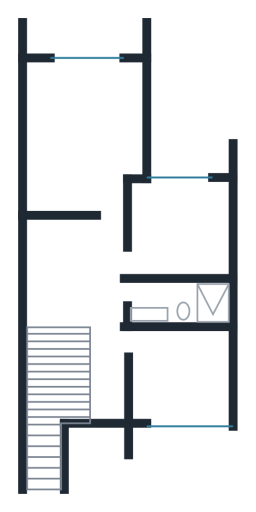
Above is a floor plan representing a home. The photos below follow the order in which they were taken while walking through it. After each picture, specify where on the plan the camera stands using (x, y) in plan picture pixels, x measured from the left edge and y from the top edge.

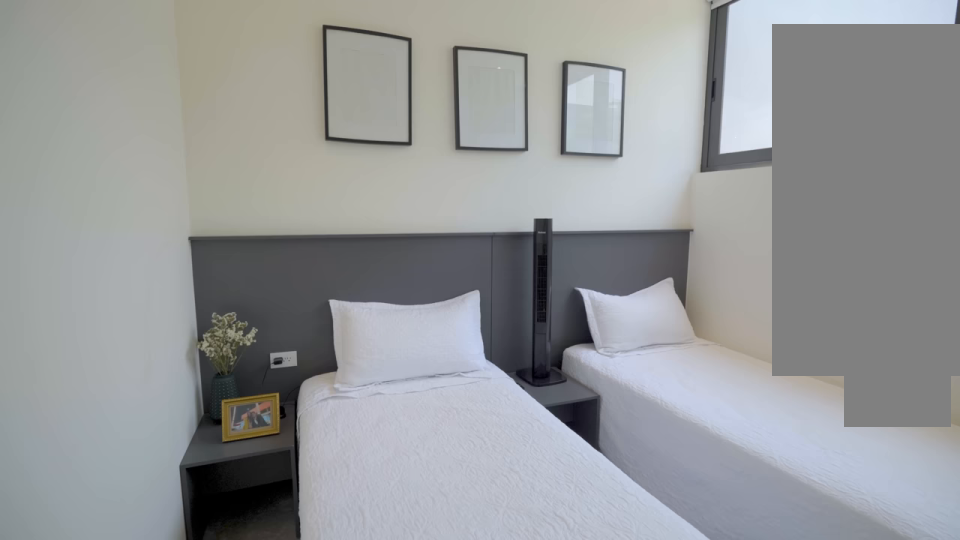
(132, 339)
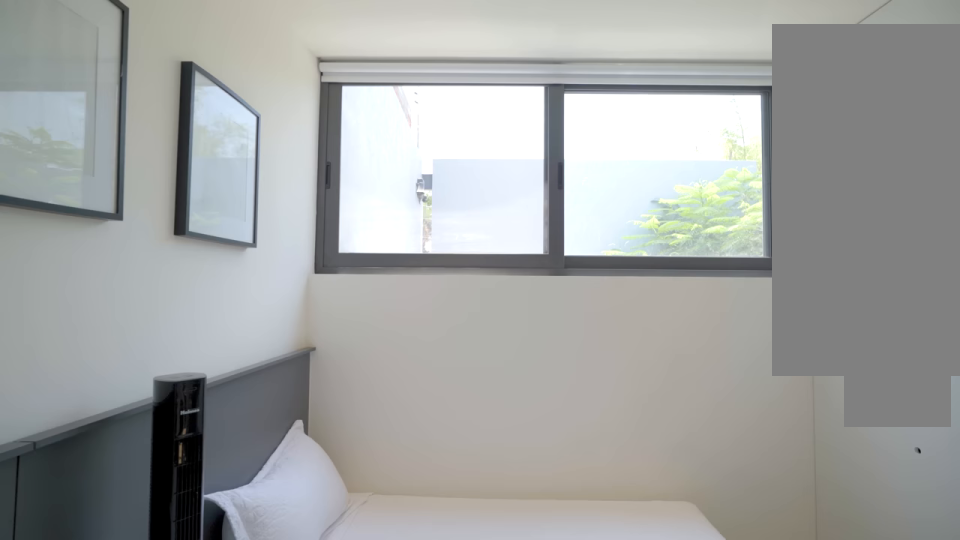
(153, 387)
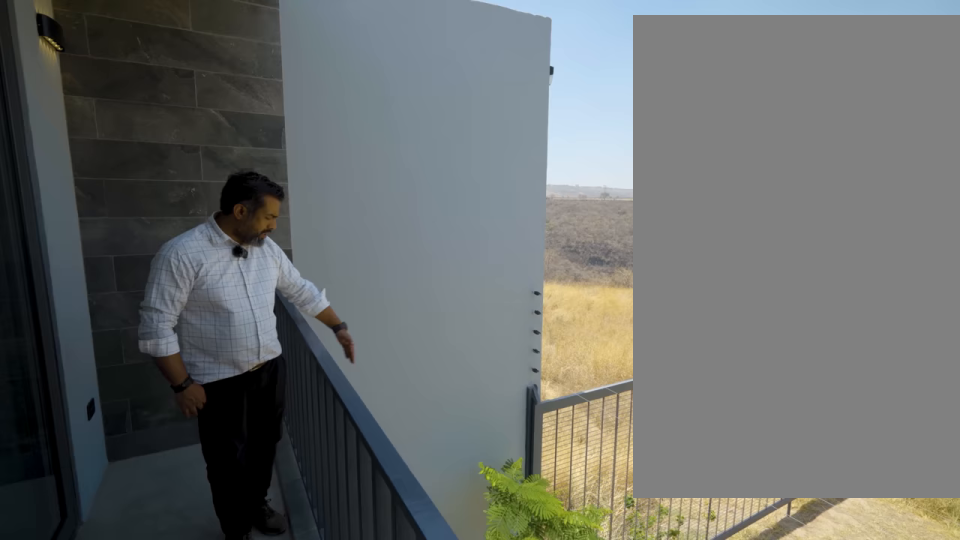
(82, 42)
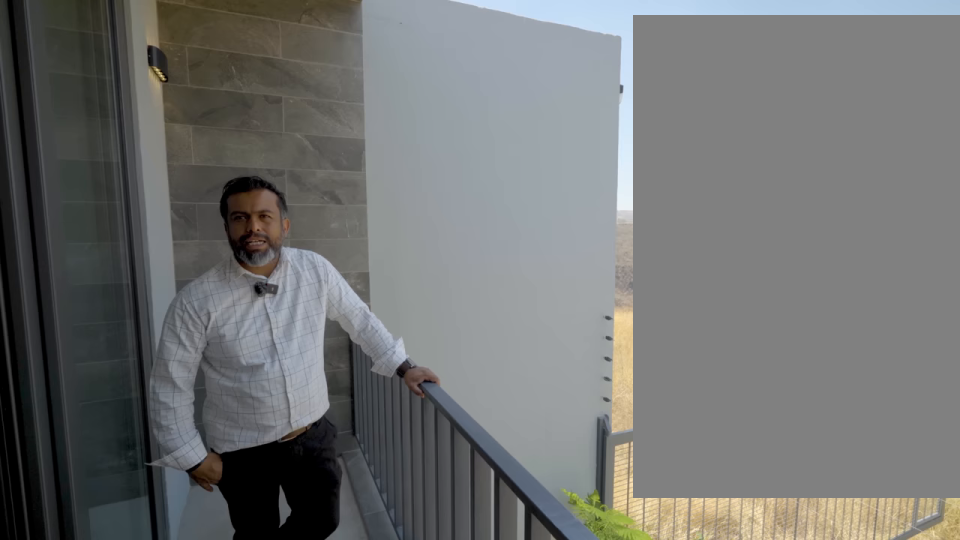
(96, 43)
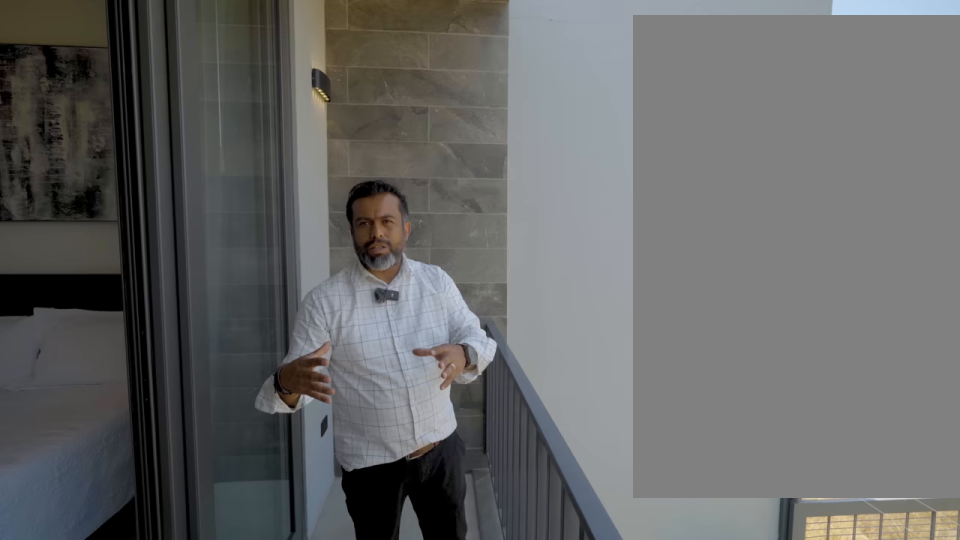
(96, 43)
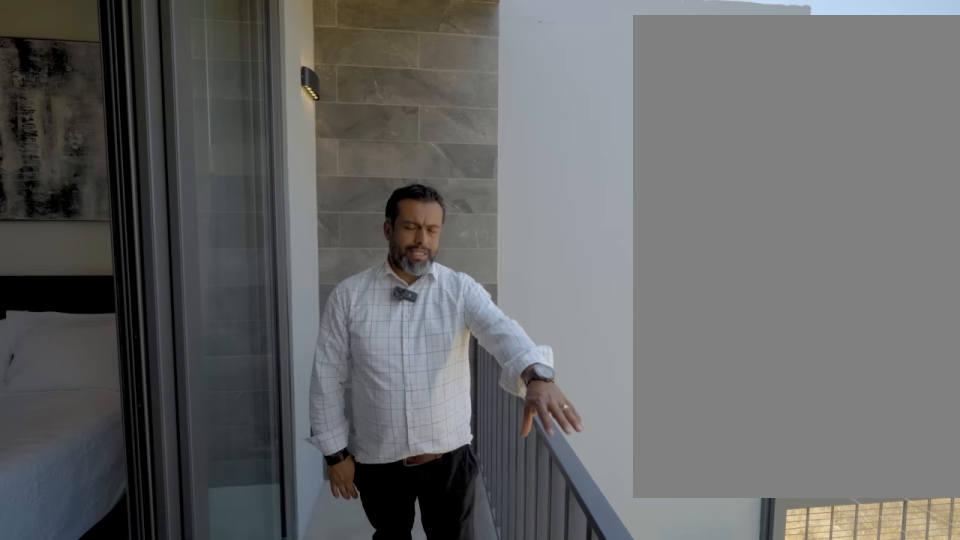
(96, 43)
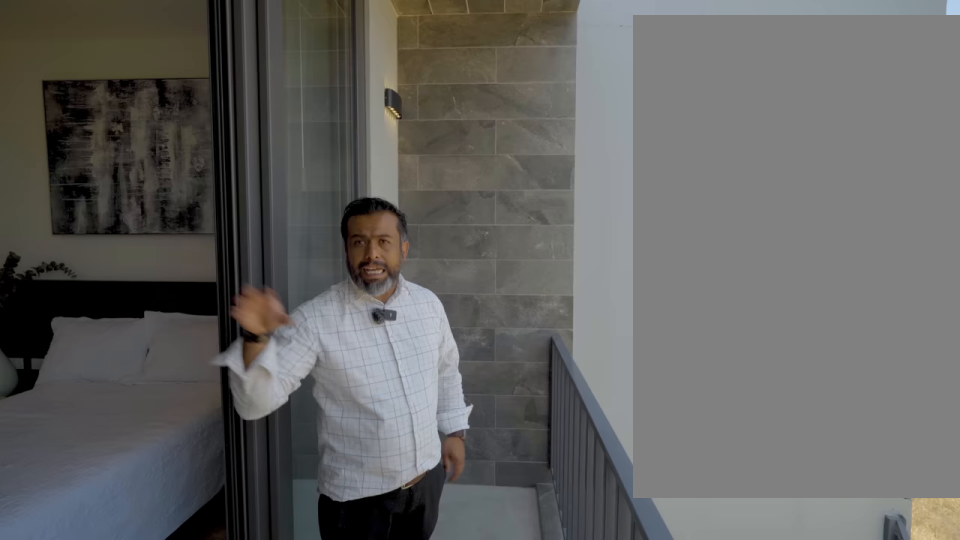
(97, 43)
